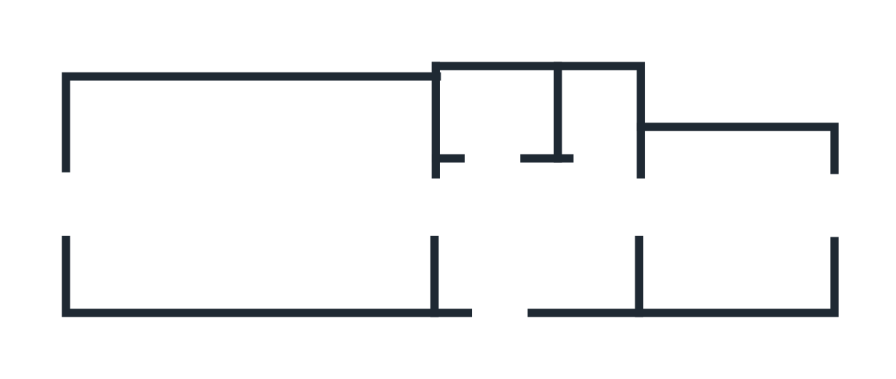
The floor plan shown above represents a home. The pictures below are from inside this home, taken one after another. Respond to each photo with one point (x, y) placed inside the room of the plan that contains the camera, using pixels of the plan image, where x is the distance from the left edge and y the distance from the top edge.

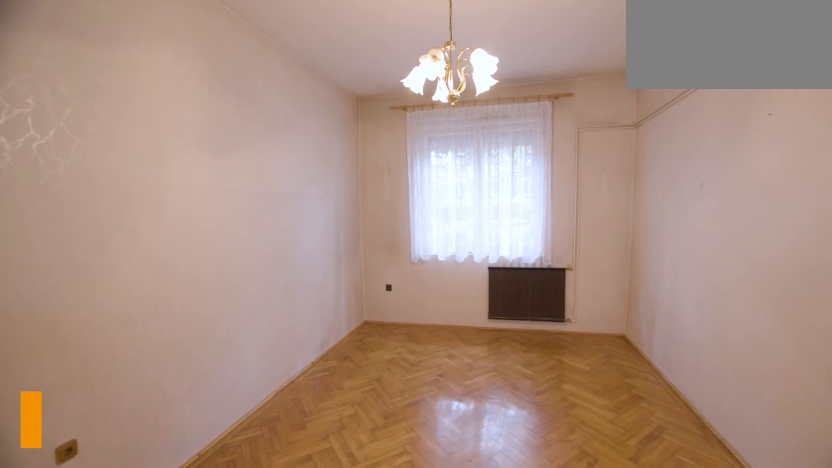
(257, 202)
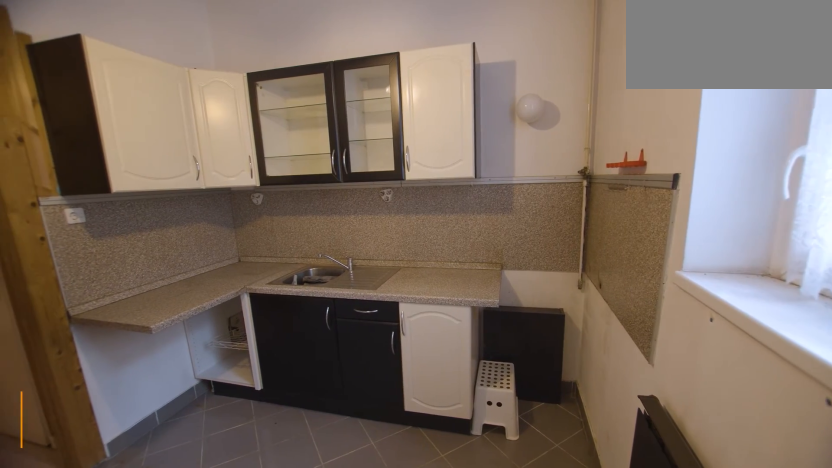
(742, 219)
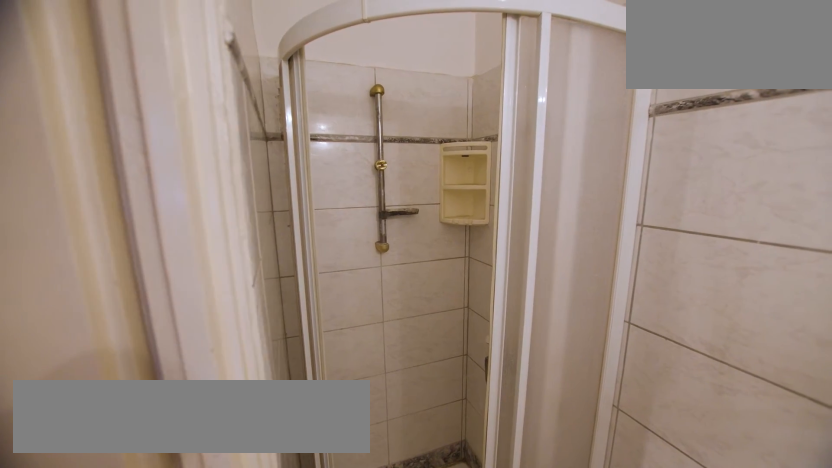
(504, 118)
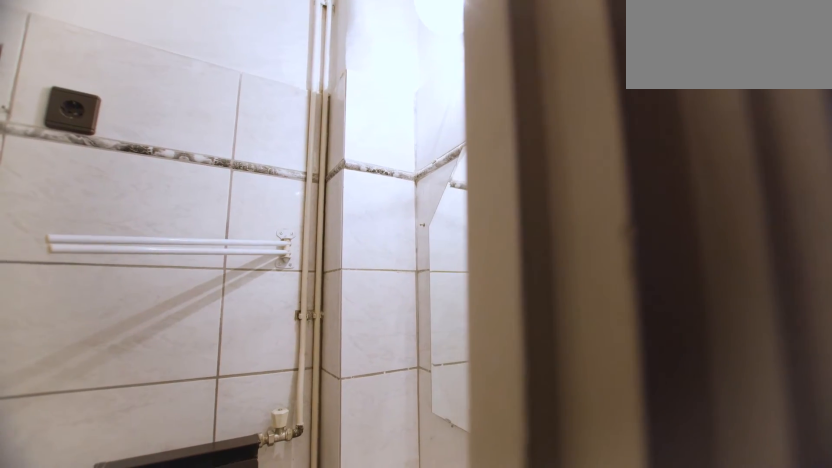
(504, 117)
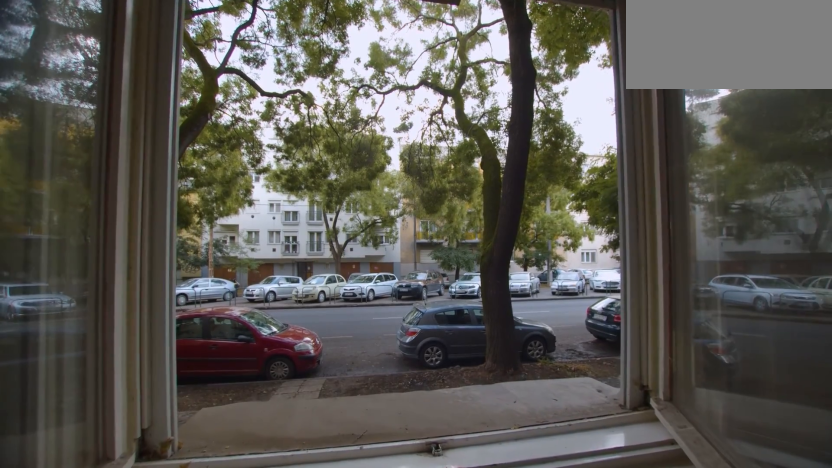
(258, 202)
